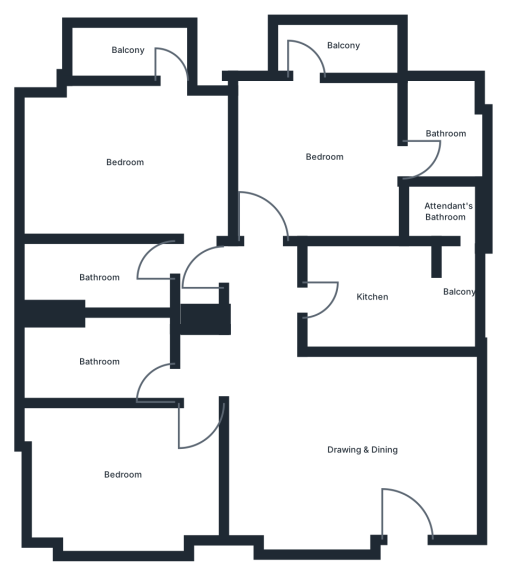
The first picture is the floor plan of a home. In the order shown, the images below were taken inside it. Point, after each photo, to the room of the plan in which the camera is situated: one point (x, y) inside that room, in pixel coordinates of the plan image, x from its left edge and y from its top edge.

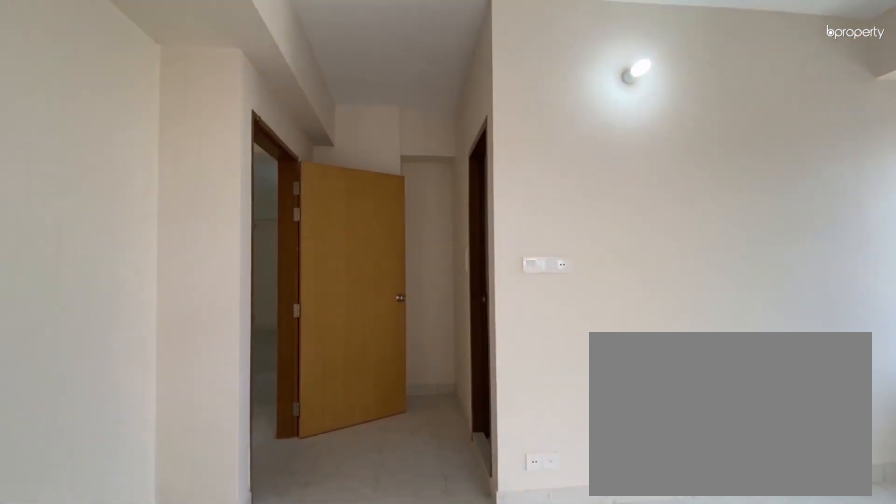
(123, 162)
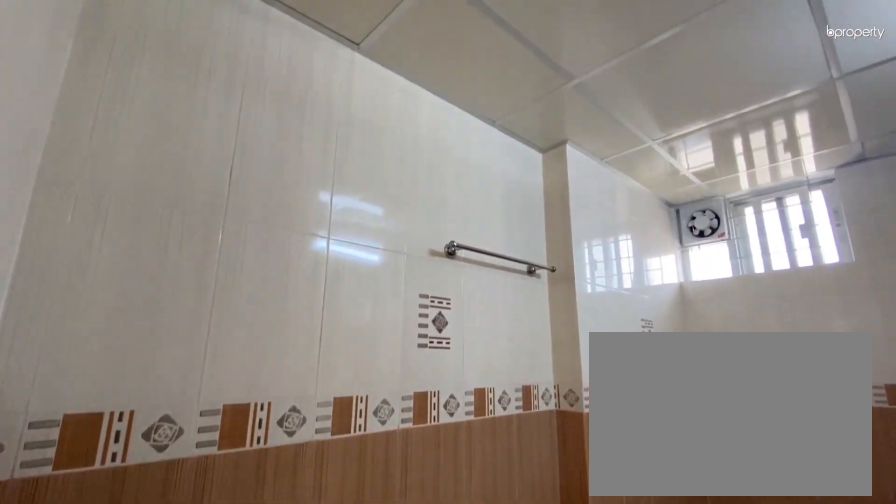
(98, 277)
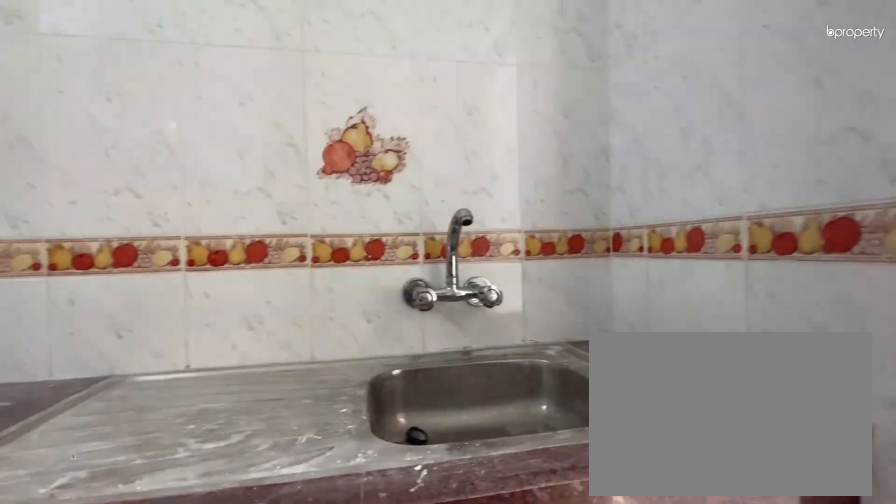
(370, 297)
